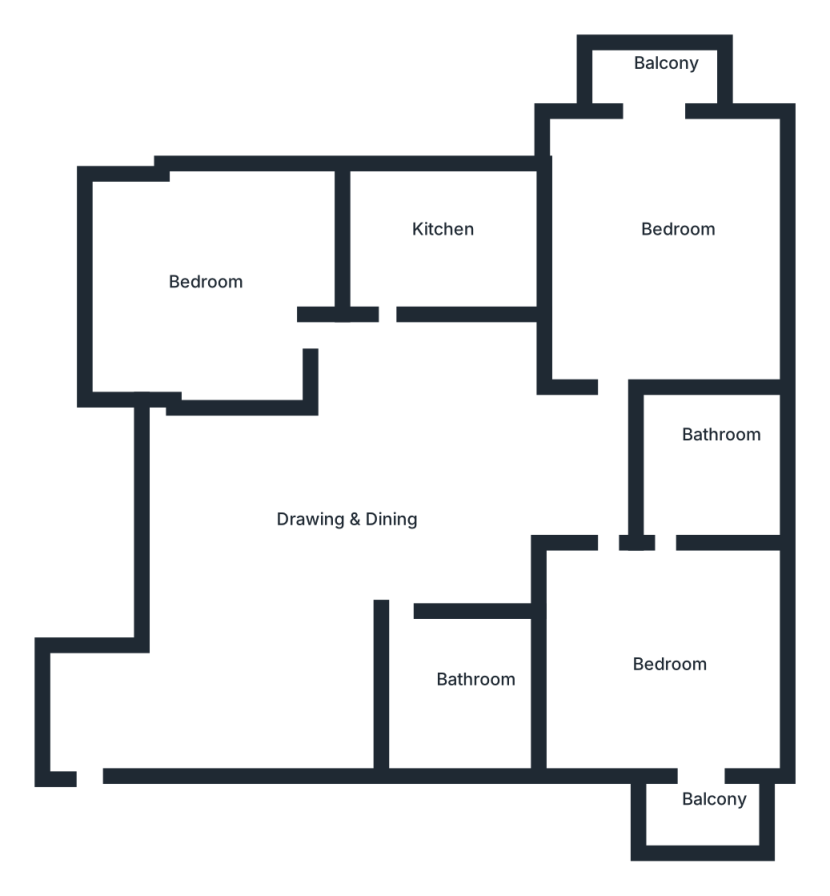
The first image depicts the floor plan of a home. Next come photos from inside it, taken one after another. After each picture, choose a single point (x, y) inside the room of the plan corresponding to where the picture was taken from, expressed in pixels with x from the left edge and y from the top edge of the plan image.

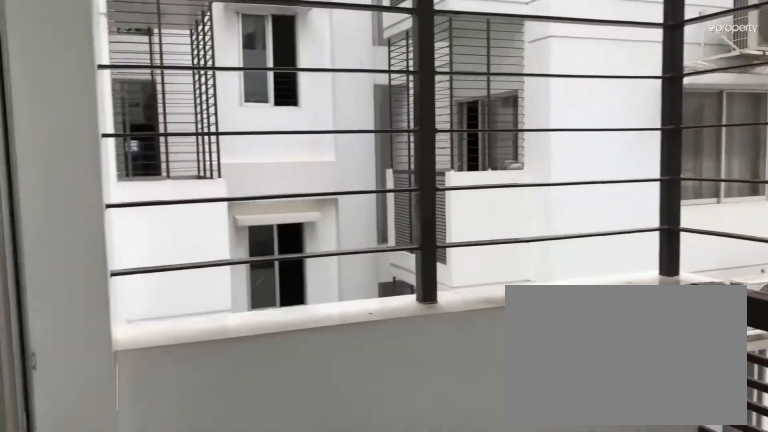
(702, 811)
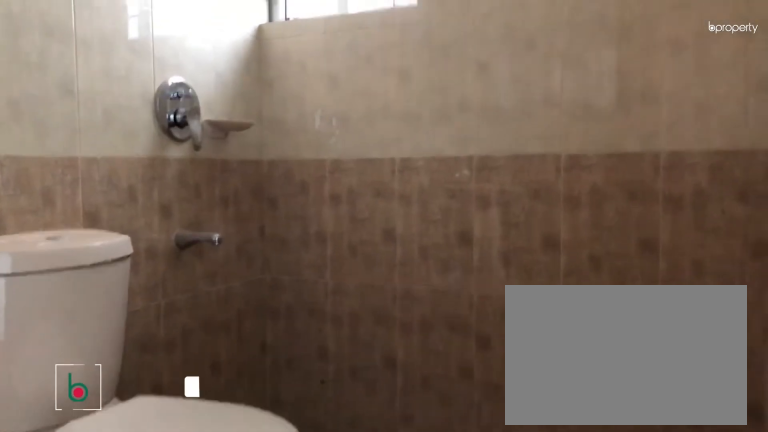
(708, 464)
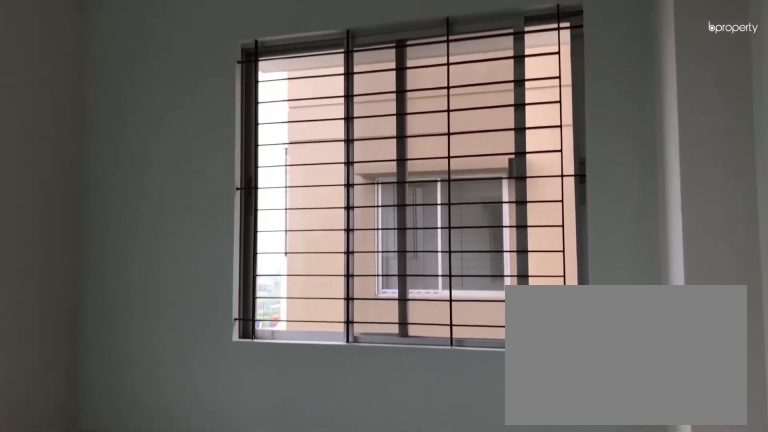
(668, 227)
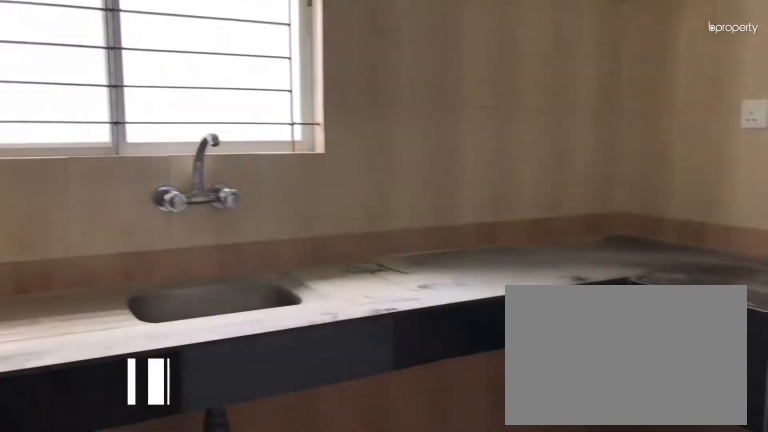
(428, 240)
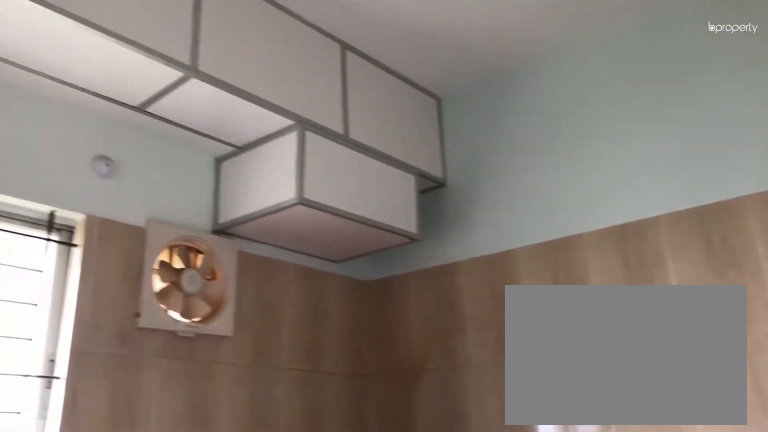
(428, 240)
